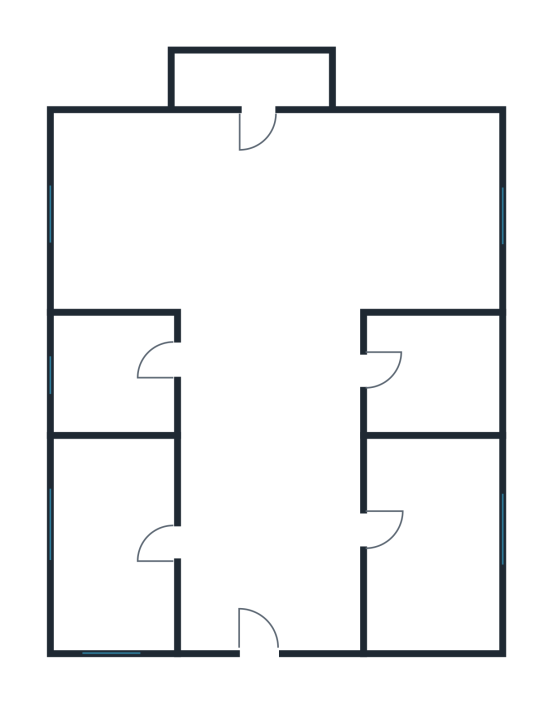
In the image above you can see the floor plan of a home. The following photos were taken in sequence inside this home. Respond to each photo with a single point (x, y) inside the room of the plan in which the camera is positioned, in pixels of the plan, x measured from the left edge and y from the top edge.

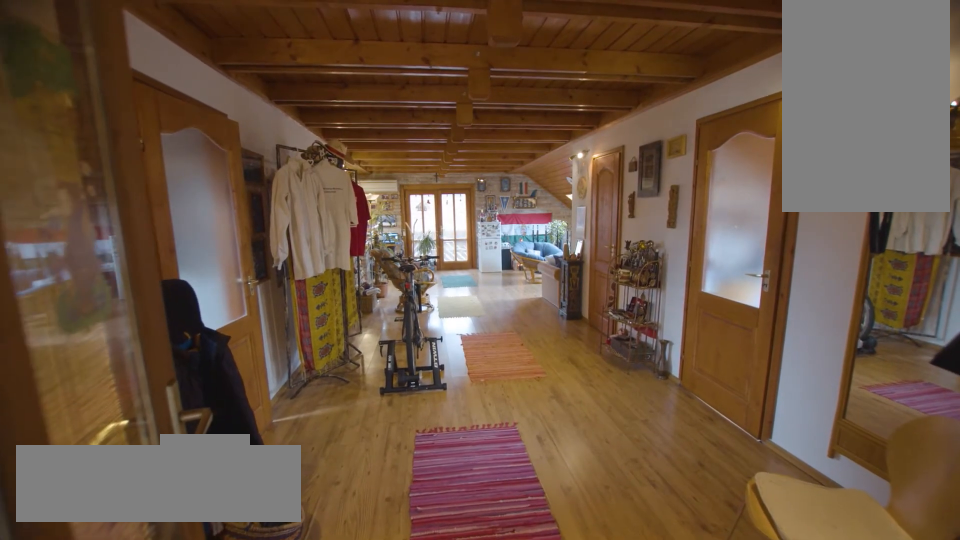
(268, 583)
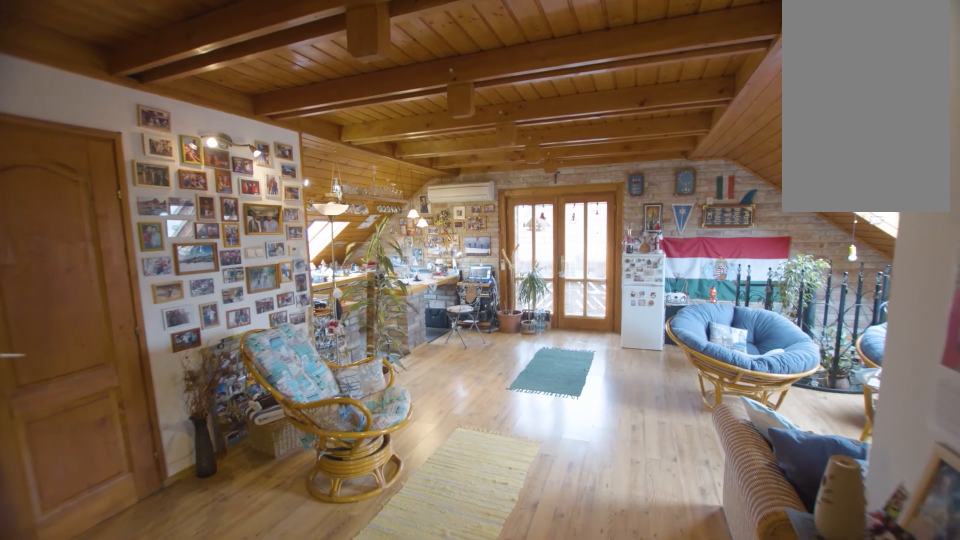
(268, 583)
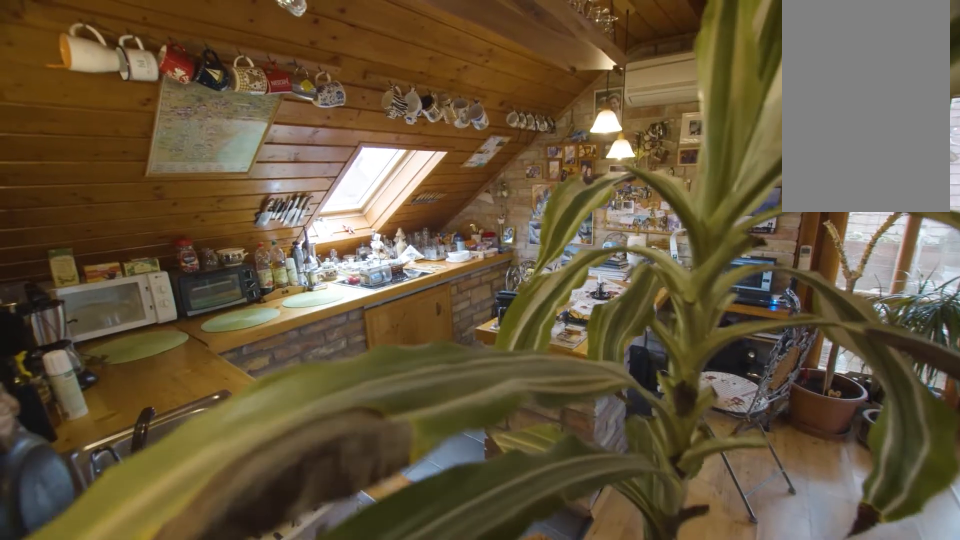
(124, 208)
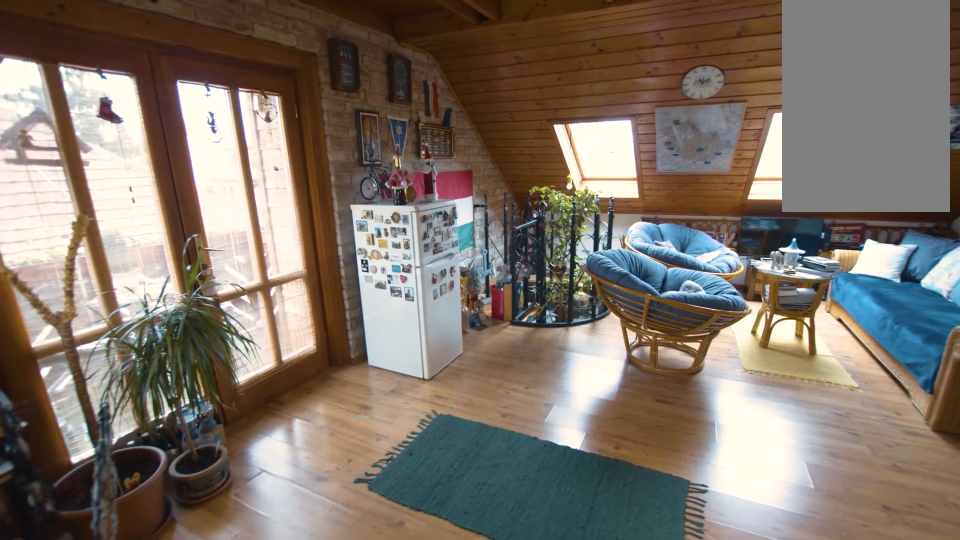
(424, 208)
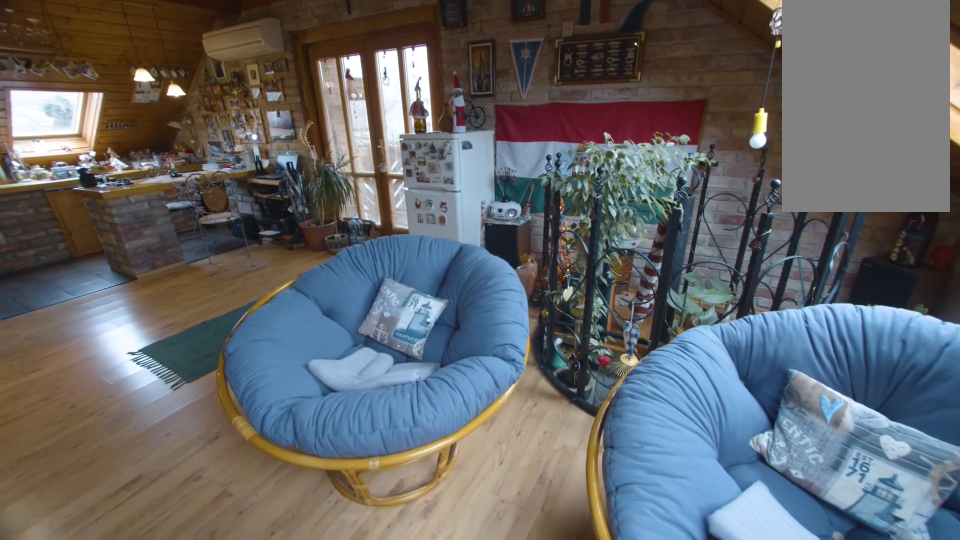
(424, 209)
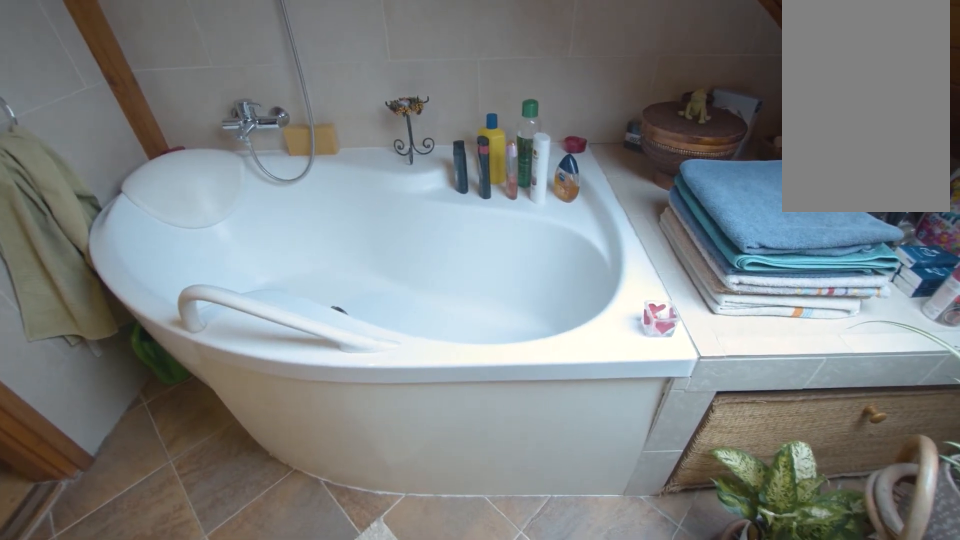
(115, 375)
